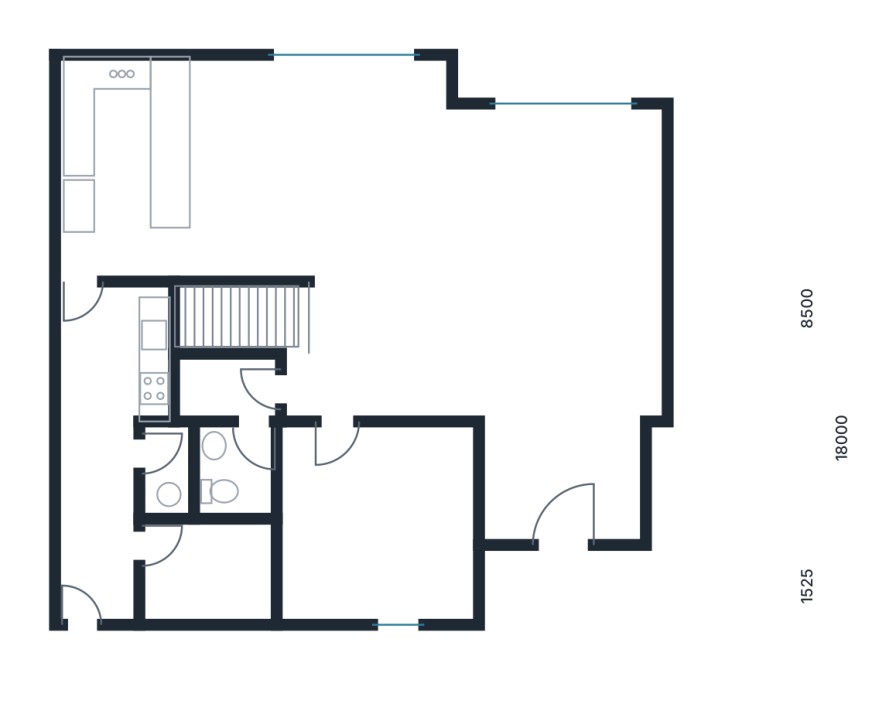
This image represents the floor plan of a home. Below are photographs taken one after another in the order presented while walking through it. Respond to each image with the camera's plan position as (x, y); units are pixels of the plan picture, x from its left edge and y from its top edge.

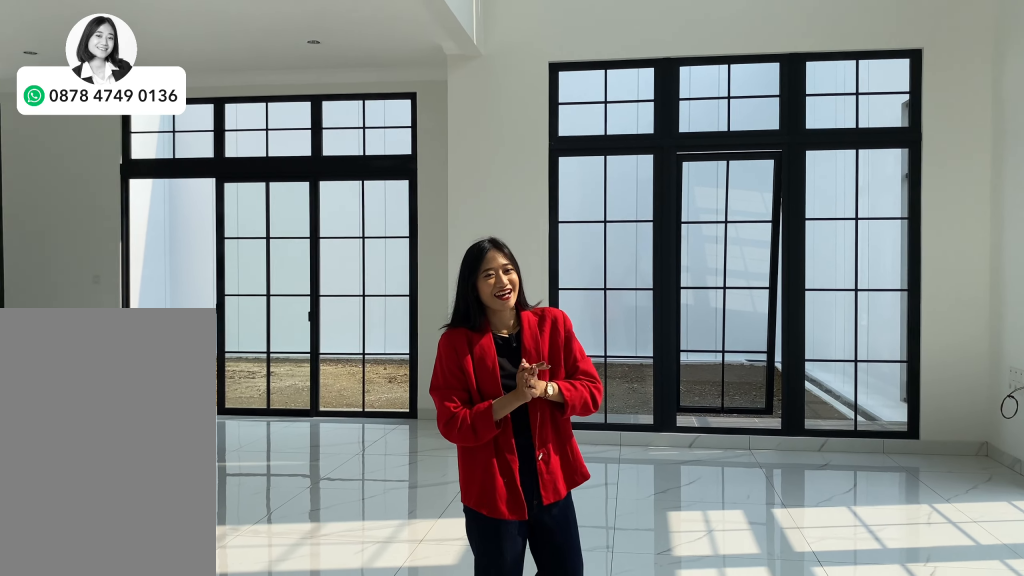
(548, 333)
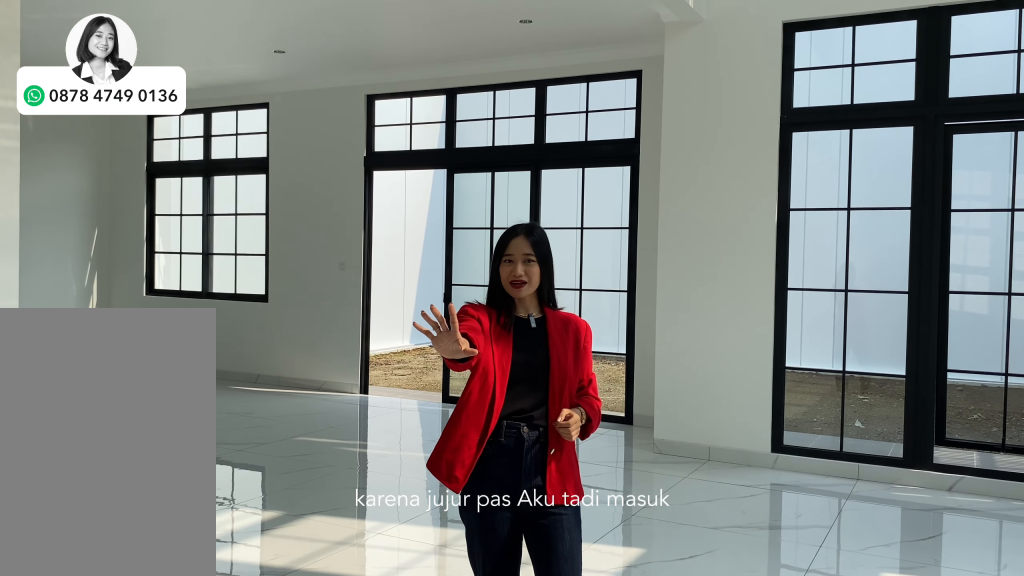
(548, 333)
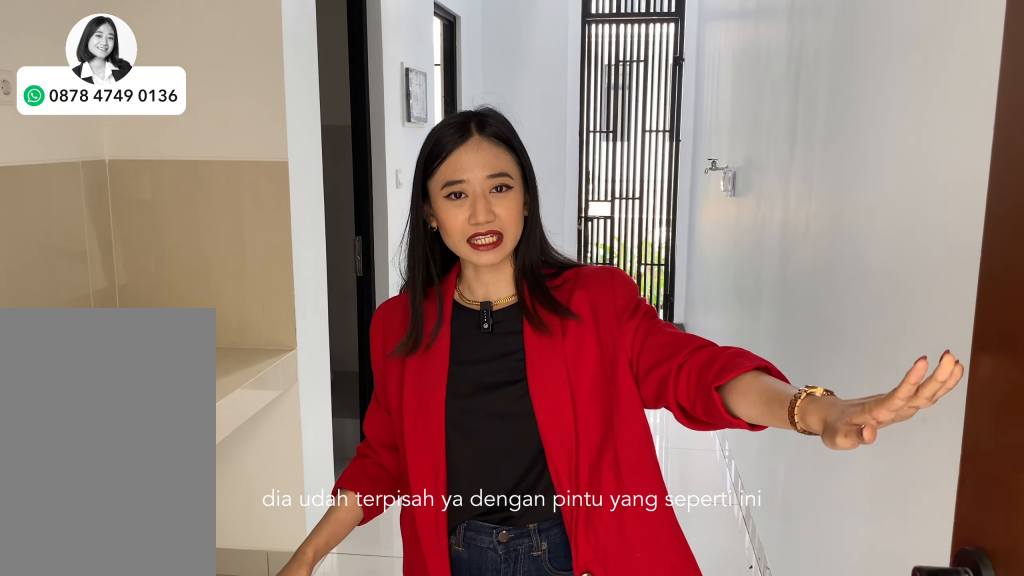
(116, 358)
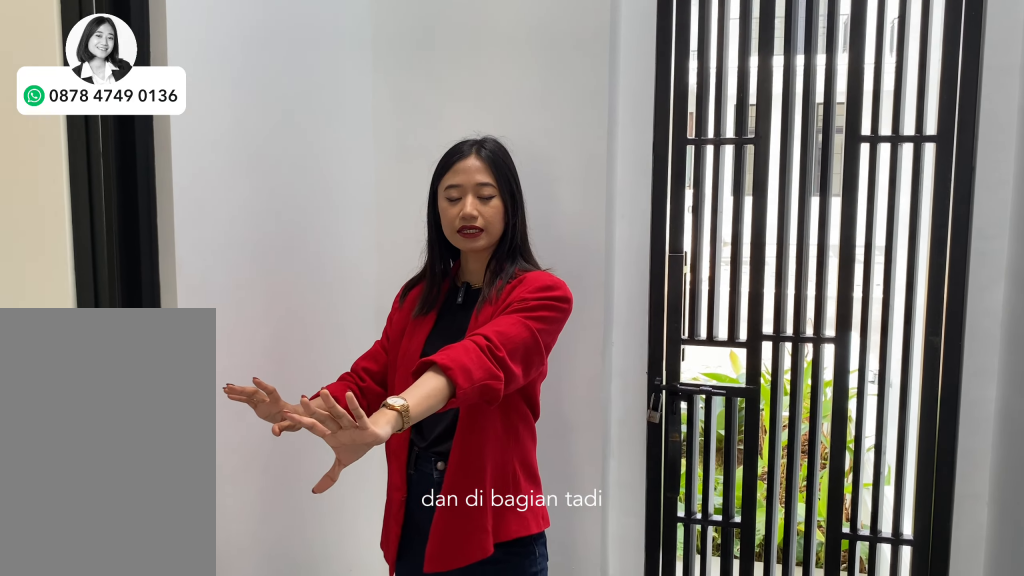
(99, 563)
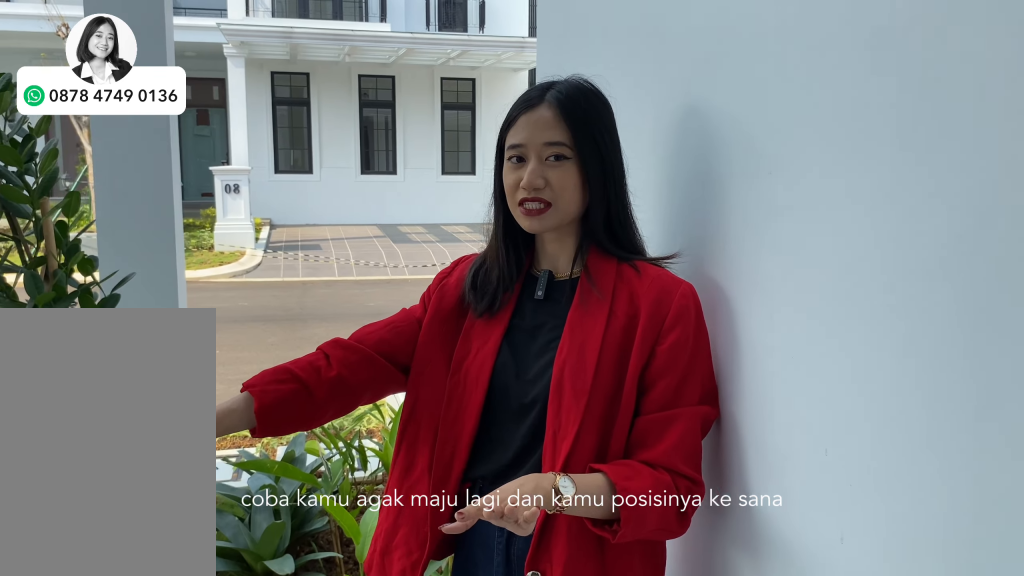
(105, 661)
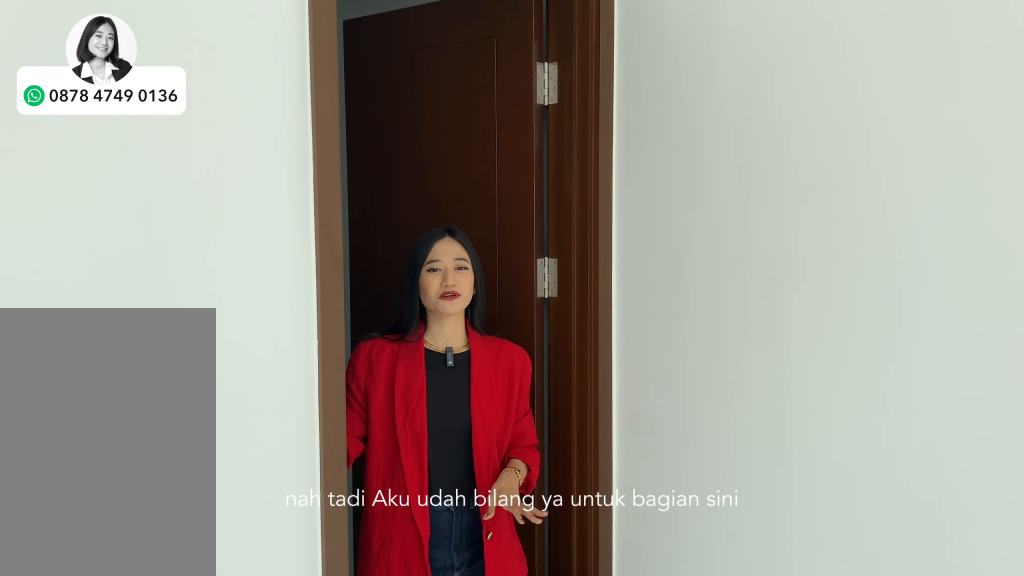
(171, 209)
